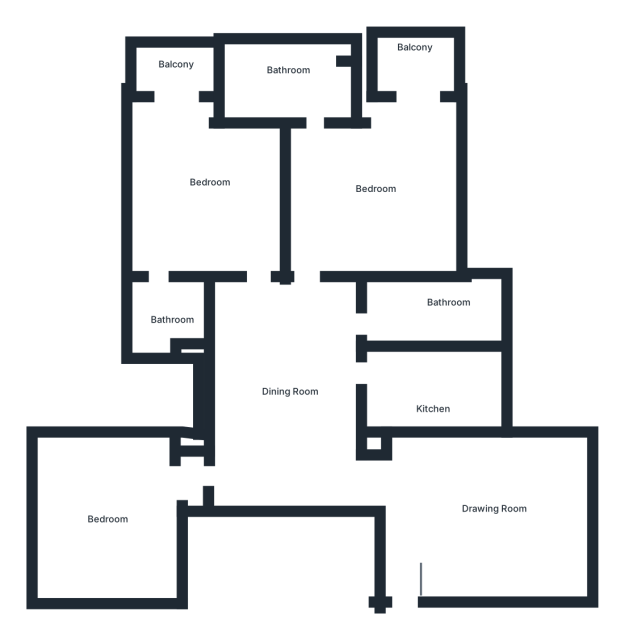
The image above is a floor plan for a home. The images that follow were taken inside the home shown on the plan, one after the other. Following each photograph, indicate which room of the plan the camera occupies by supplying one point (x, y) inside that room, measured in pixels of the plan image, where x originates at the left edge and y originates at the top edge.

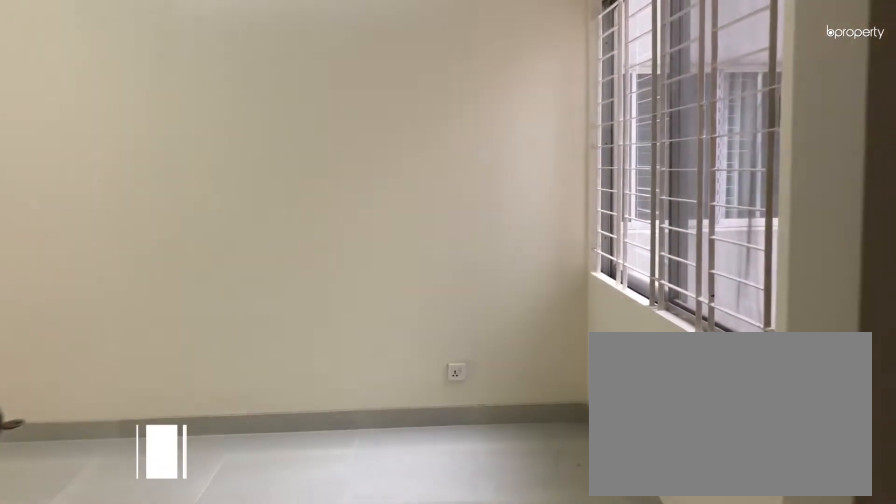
(106, 521)
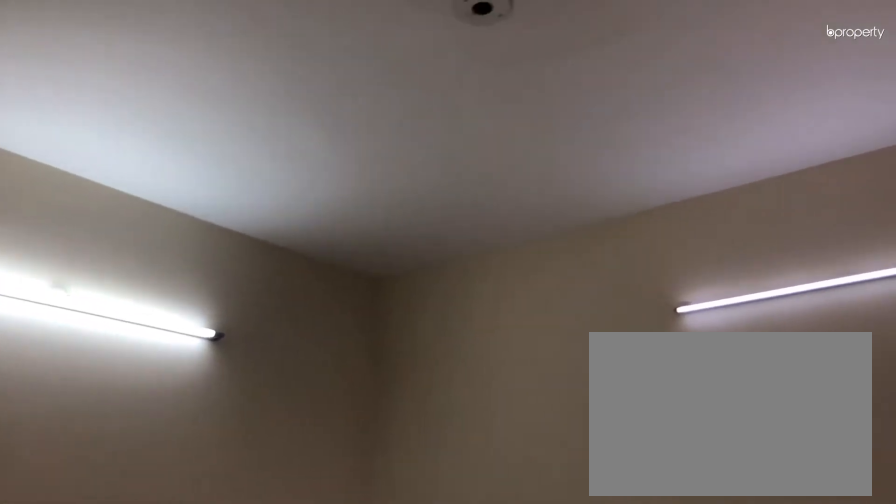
(106, 521)
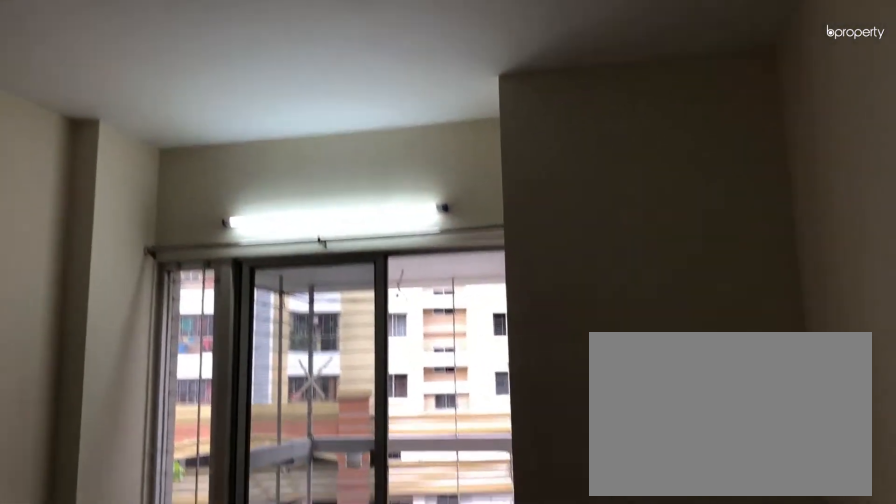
(209, 189)
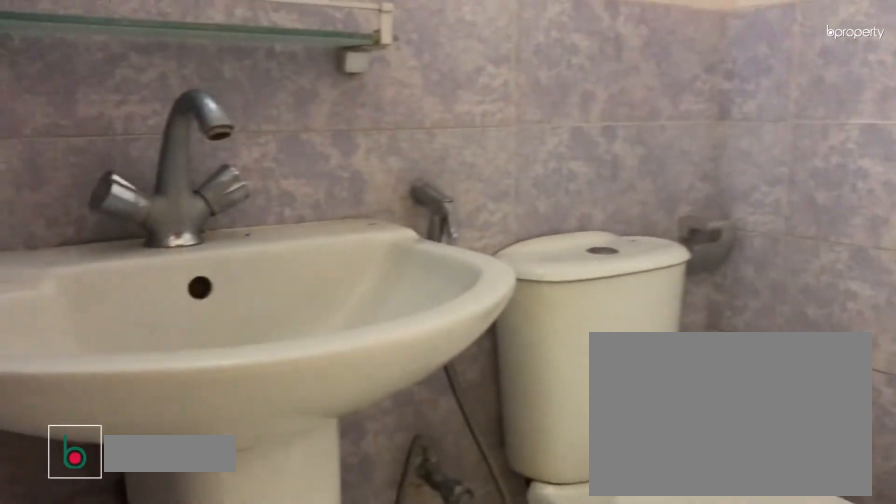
(168, 311)
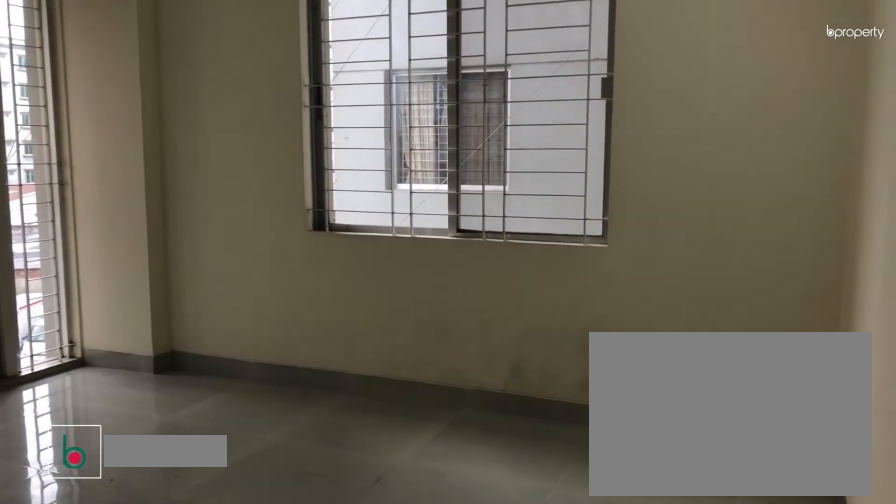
(375, 176)
